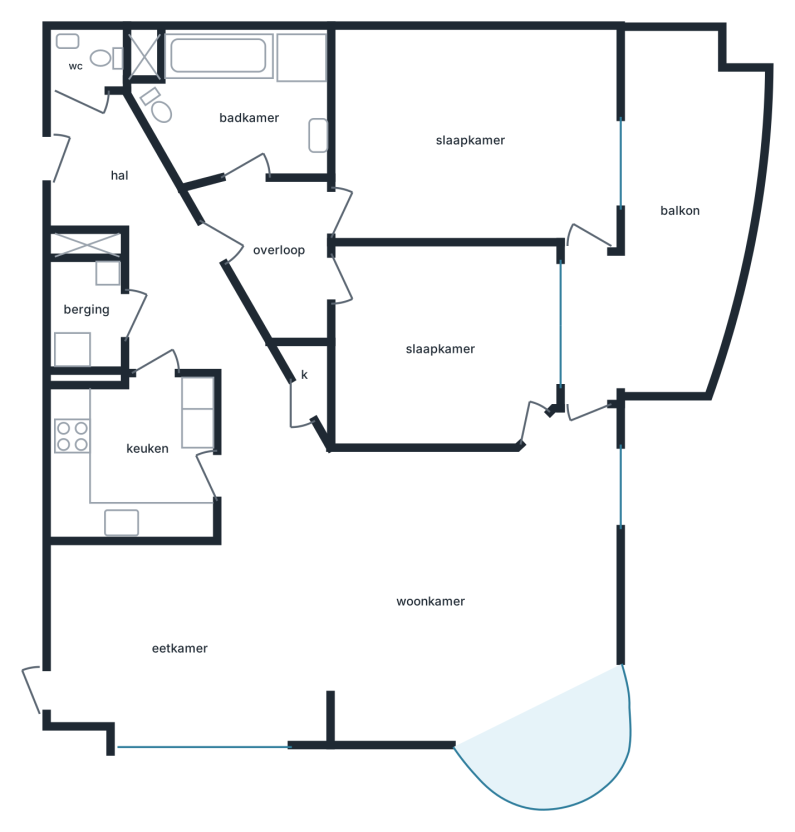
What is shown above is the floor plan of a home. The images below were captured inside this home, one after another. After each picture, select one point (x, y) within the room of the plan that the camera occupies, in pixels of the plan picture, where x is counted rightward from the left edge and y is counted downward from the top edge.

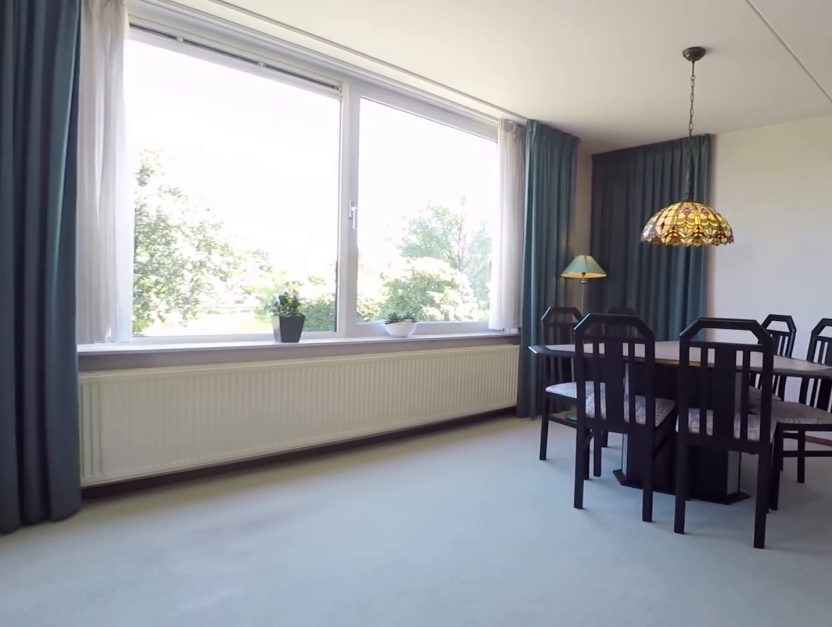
(64, 646)
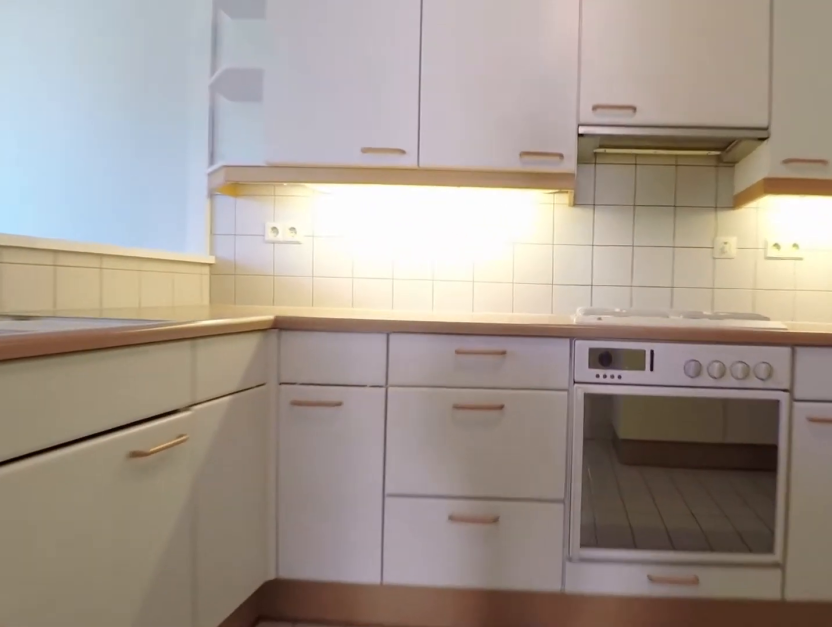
(109, 493)
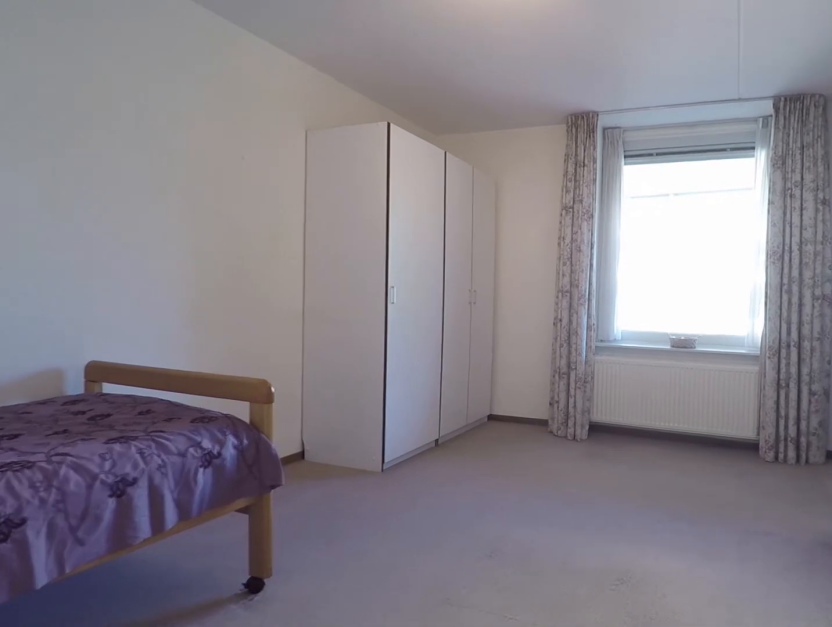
(474, 137)
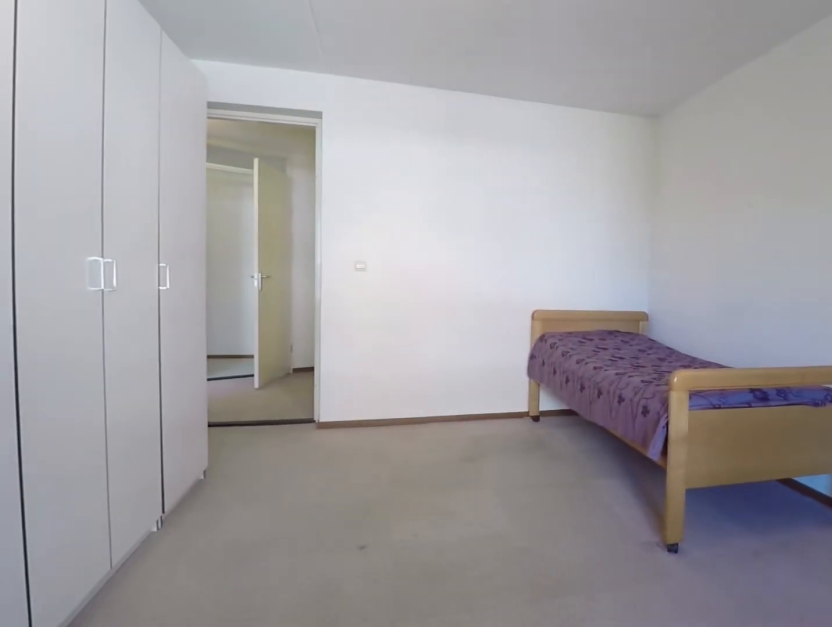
(474, 137)
